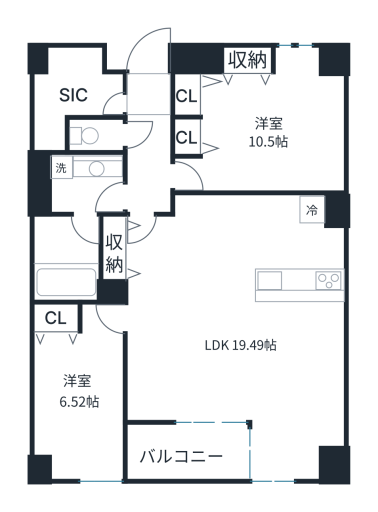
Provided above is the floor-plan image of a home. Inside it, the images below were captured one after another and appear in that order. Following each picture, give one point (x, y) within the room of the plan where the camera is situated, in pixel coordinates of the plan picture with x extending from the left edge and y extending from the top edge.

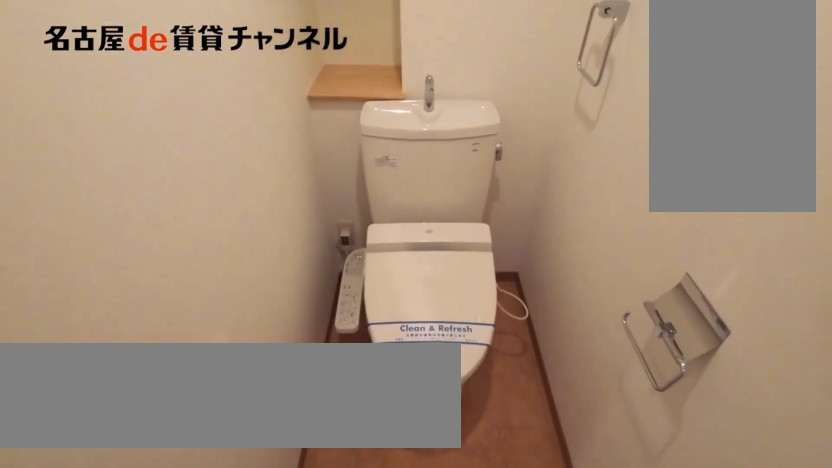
(95, 135)
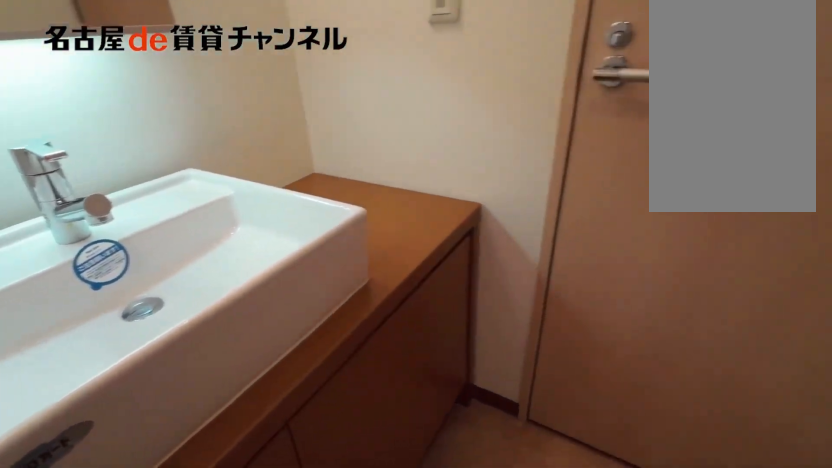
(83, 183)
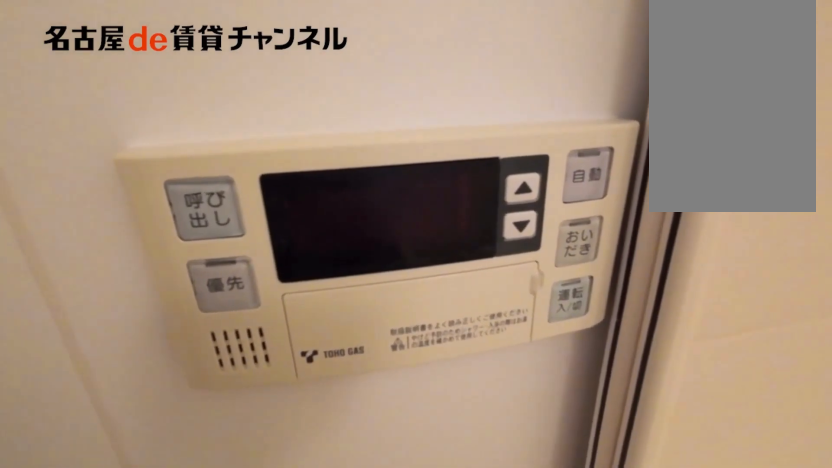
(70, 258)
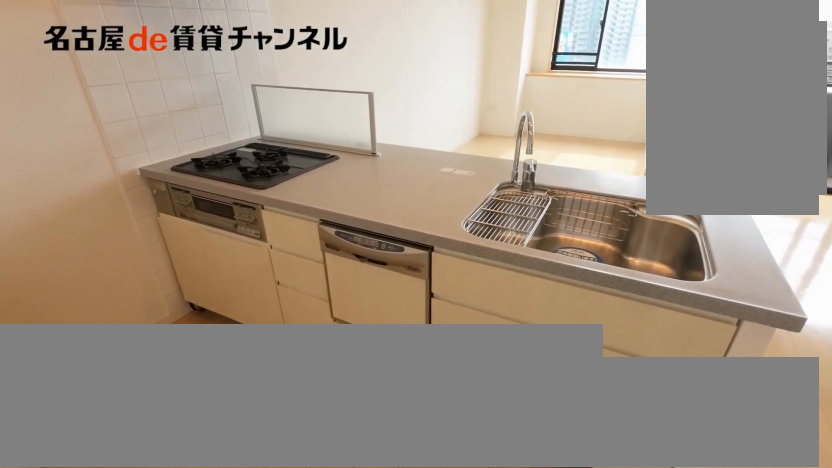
(299, 285)
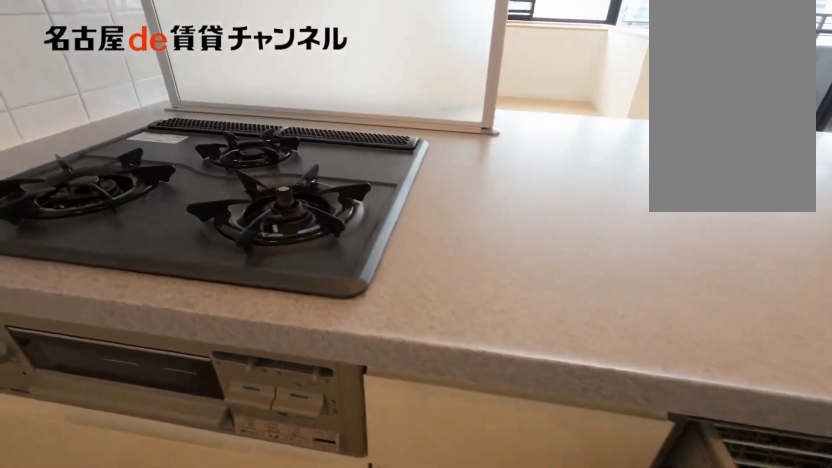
(299, 285)
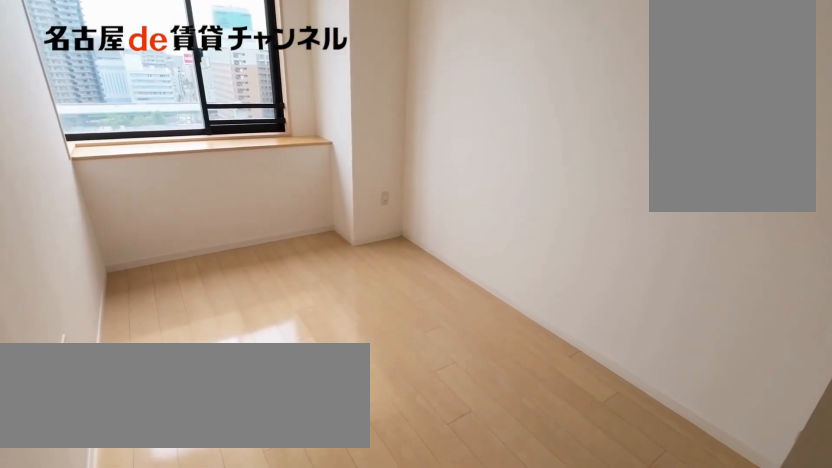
(82, 387)
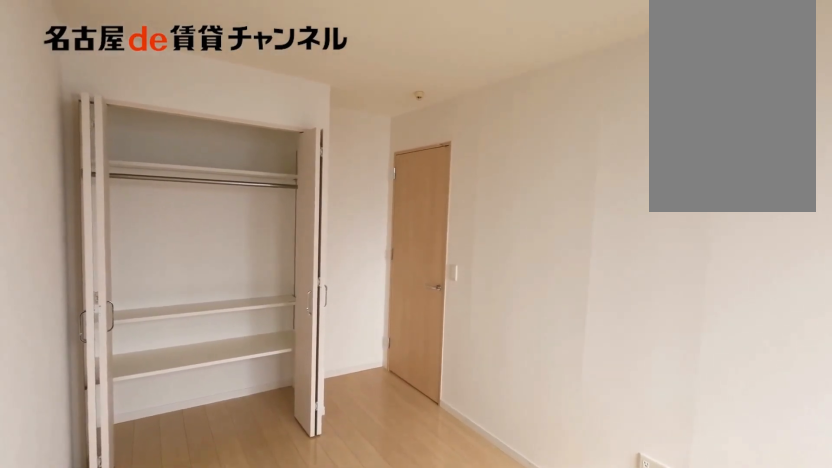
(82, 387)
